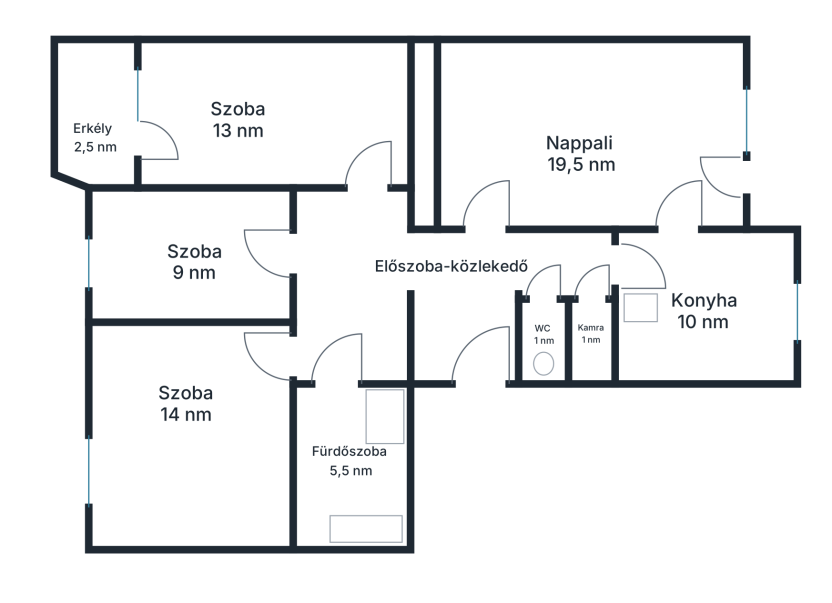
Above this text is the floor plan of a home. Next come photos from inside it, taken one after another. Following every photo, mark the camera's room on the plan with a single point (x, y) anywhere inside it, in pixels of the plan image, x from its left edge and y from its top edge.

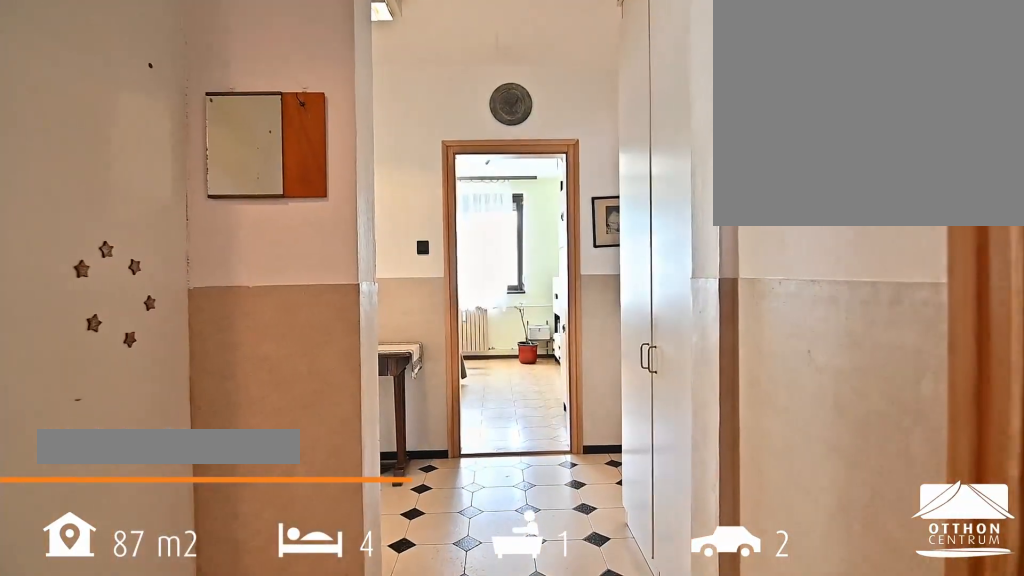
(352, 285)
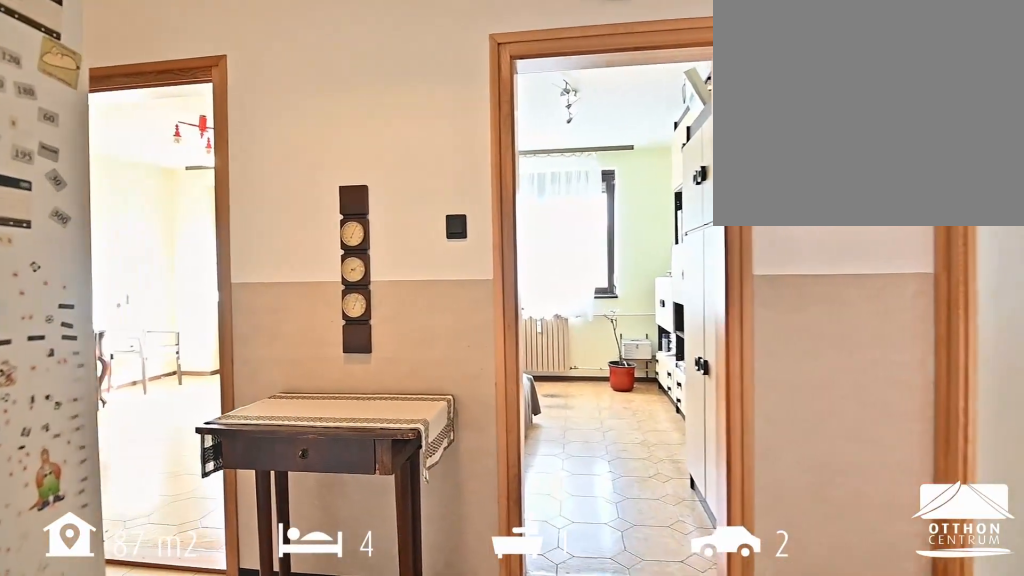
(352, 284)
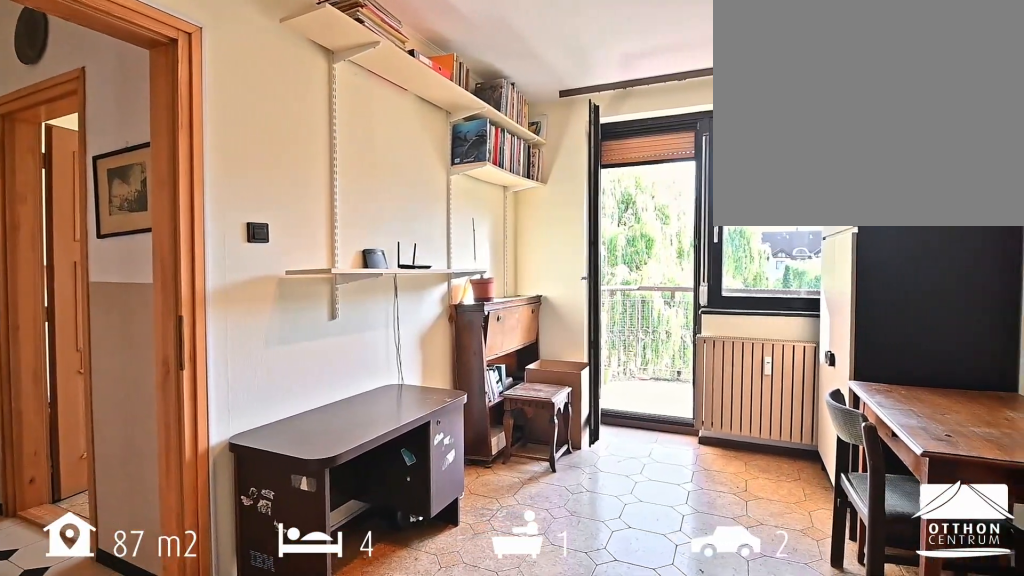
(239, 116)
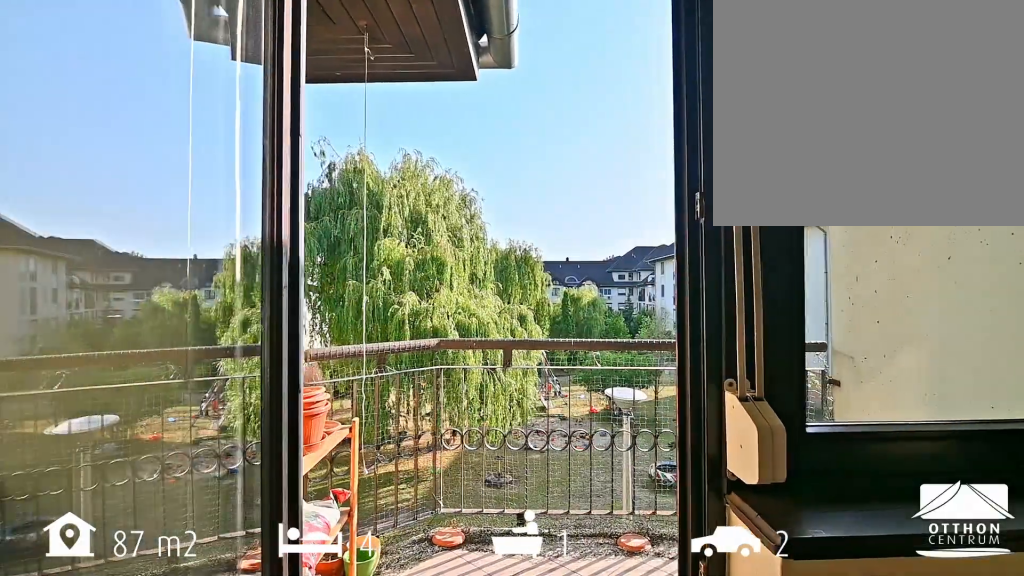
(95, 124)
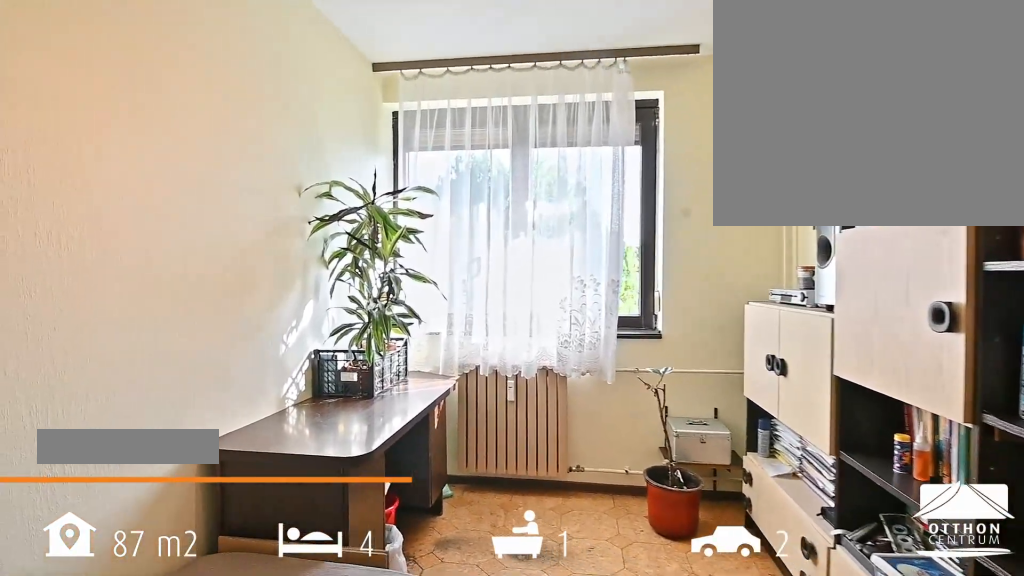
(195, 260)
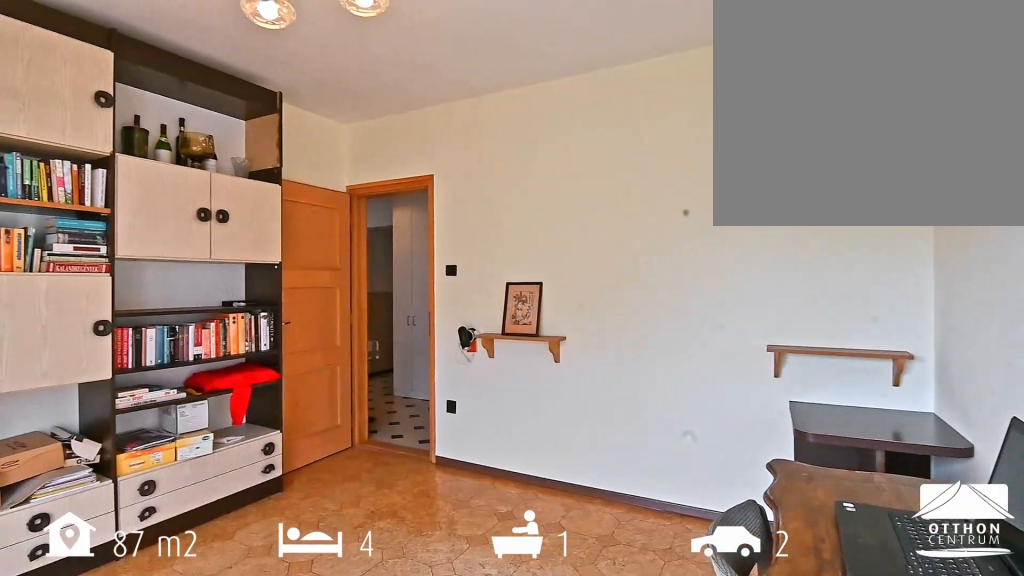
(187, 405)
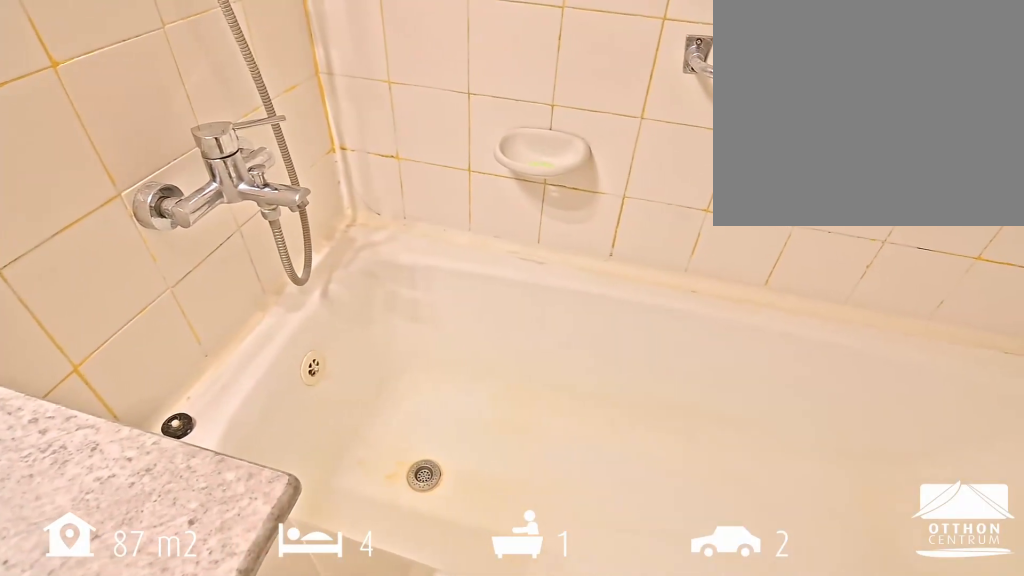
(348, 469)
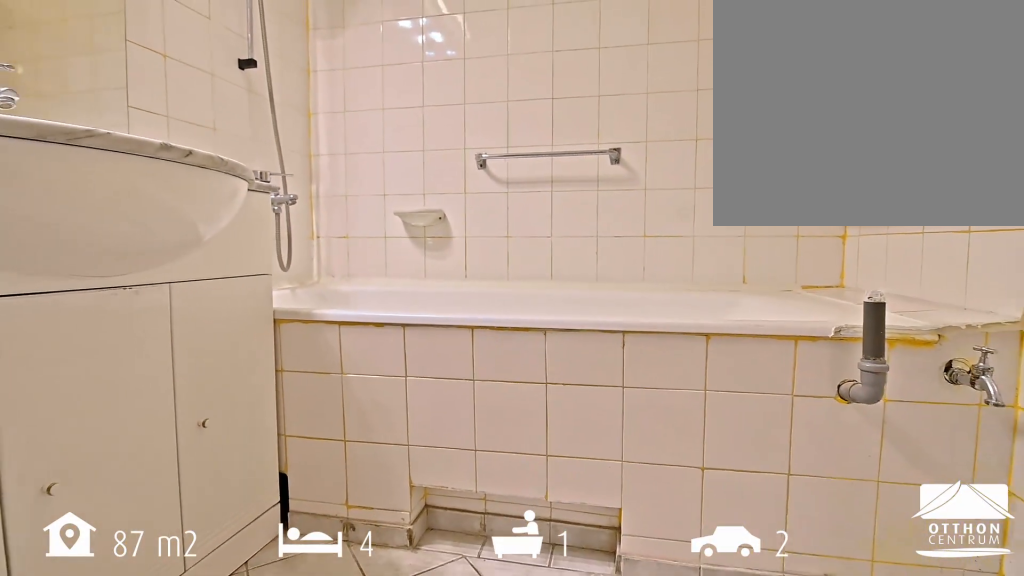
(348, 469)
